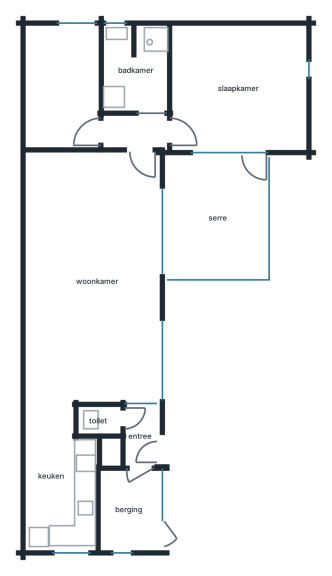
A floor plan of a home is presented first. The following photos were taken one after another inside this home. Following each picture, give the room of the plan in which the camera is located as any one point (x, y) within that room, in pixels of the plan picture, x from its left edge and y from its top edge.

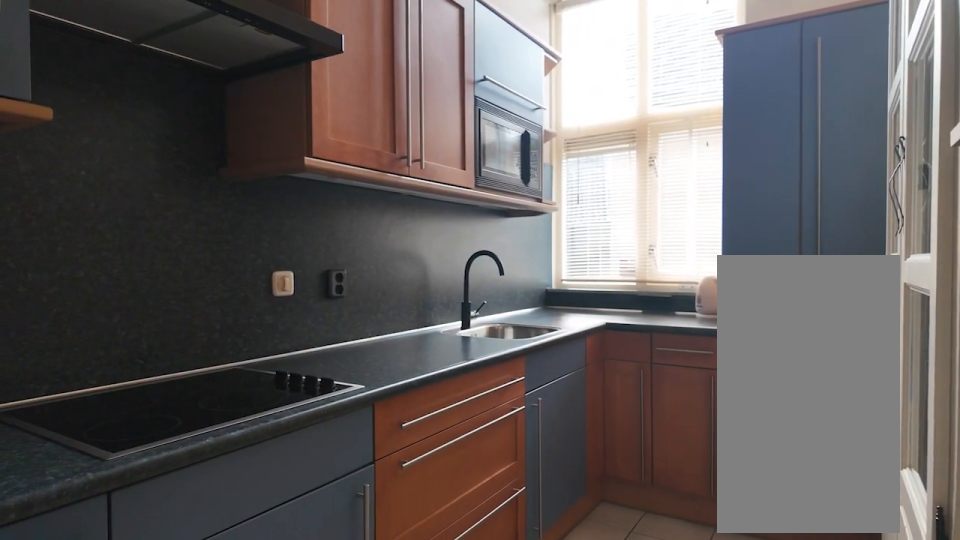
(51, 465)
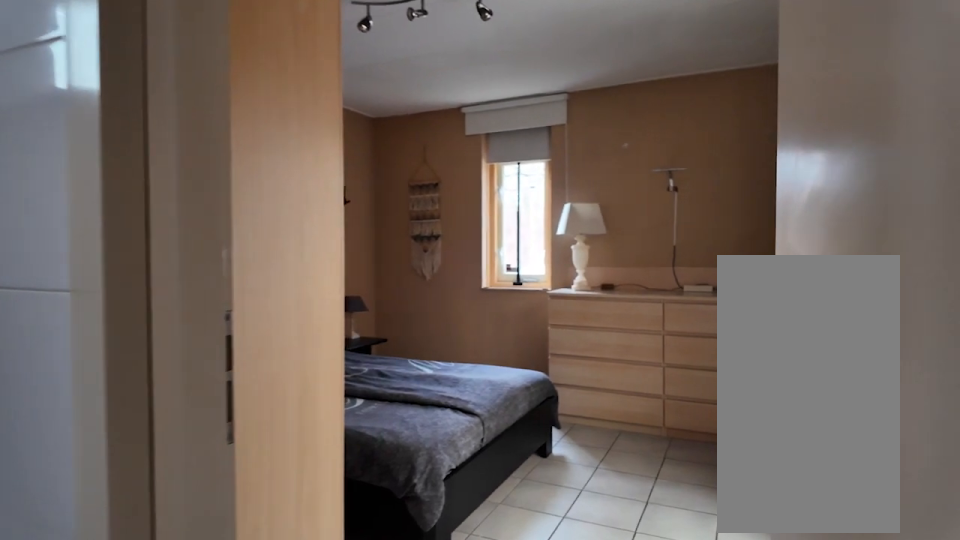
(237, 88)
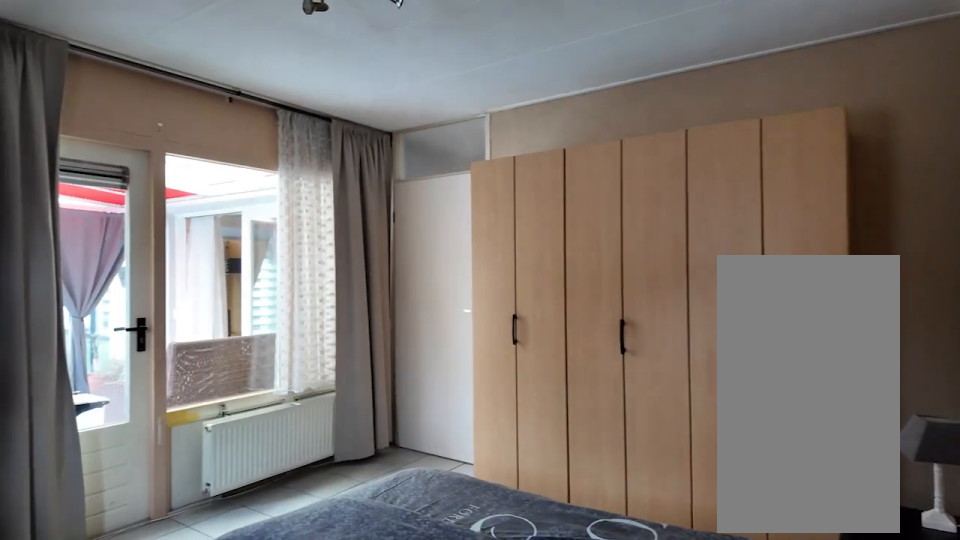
(237, 88)
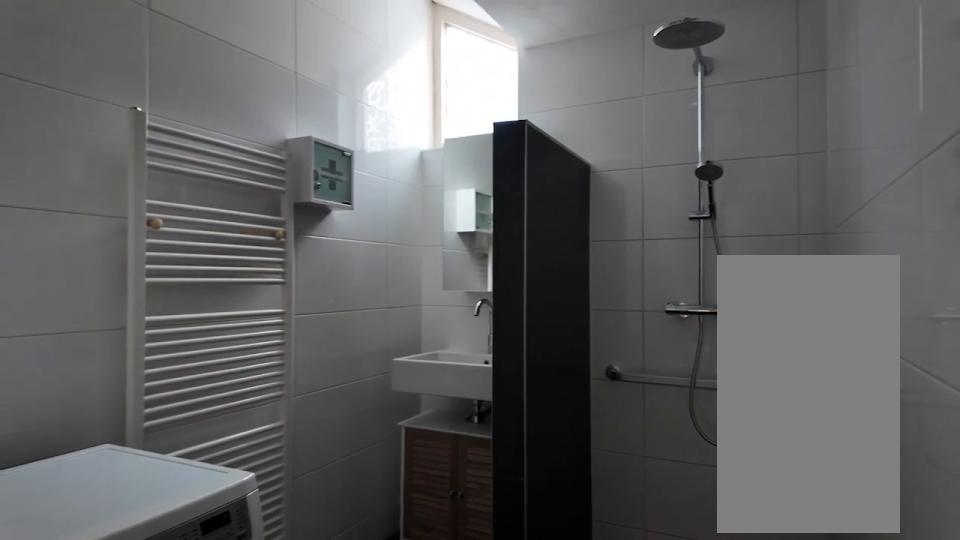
(138, 68)
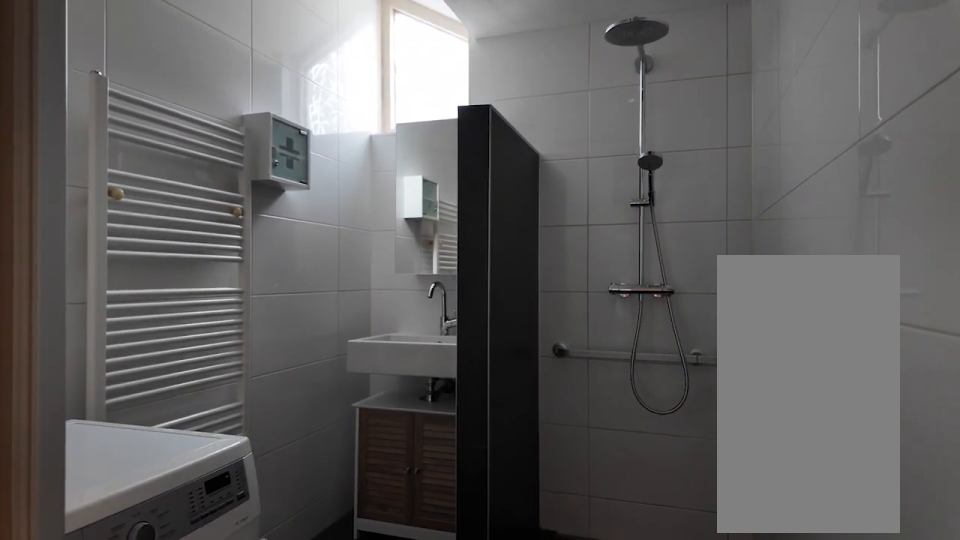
(138, 68)
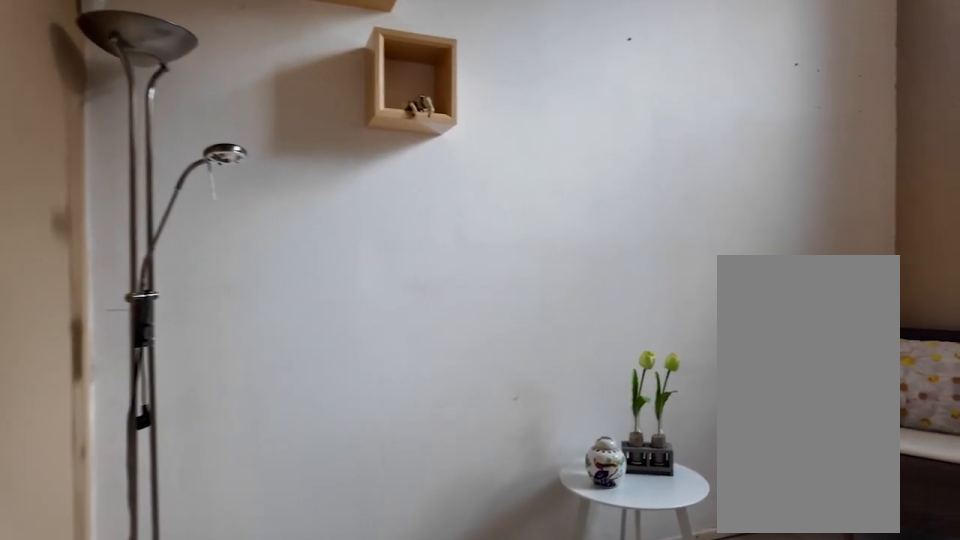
(61, 87)
